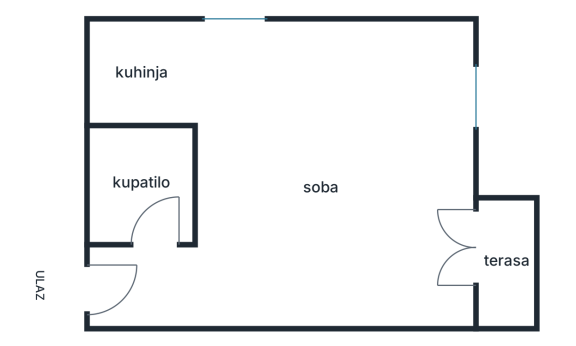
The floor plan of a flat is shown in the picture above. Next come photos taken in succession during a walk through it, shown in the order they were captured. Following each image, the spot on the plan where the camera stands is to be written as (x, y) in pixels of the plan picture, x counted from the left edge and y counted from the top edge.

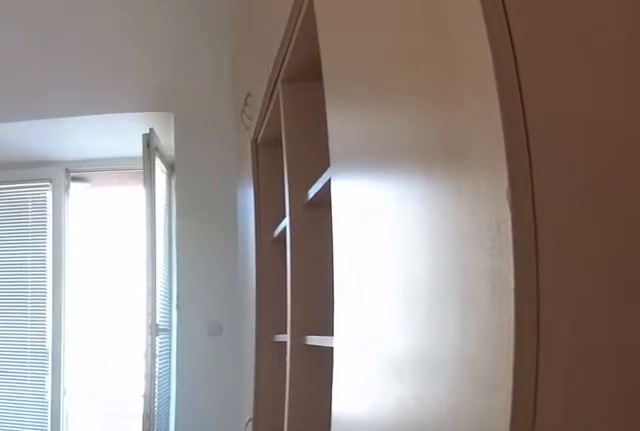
(185, 290)
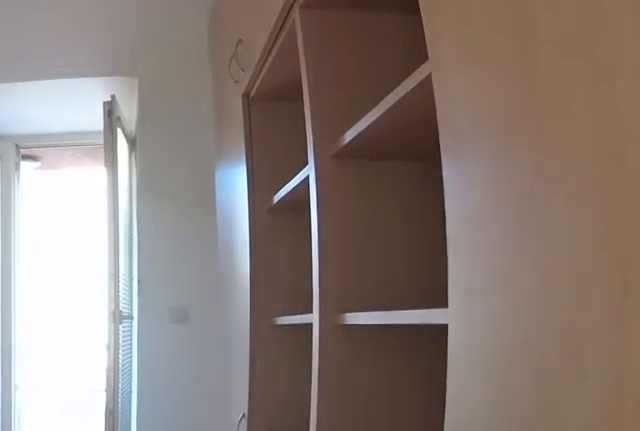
(207, 284)
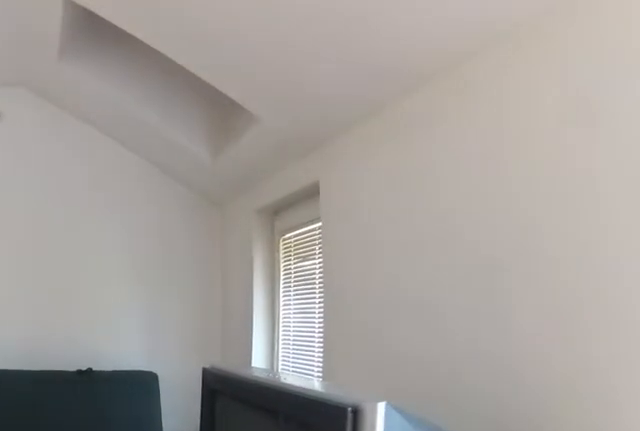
(406, 210)
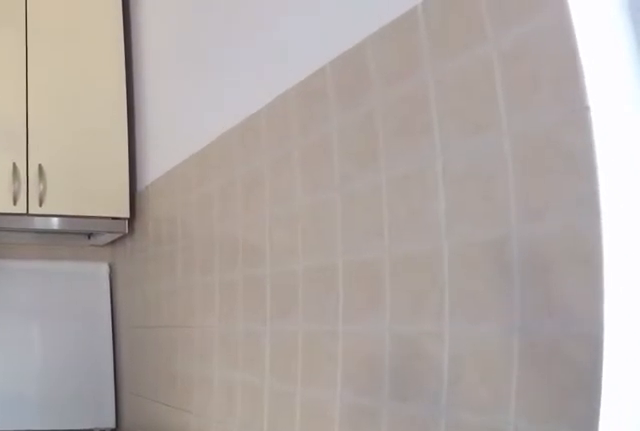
(154, 66)
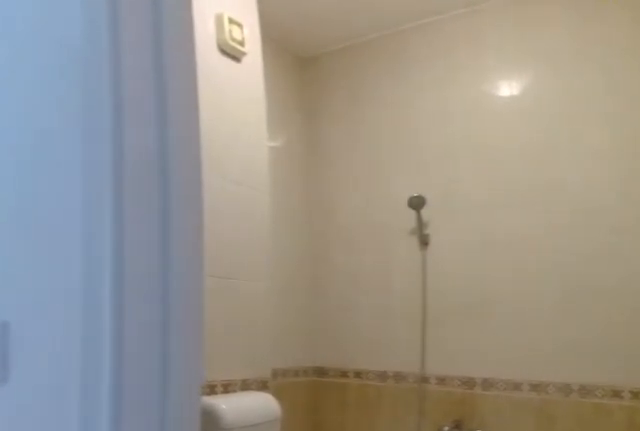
(186, 276)
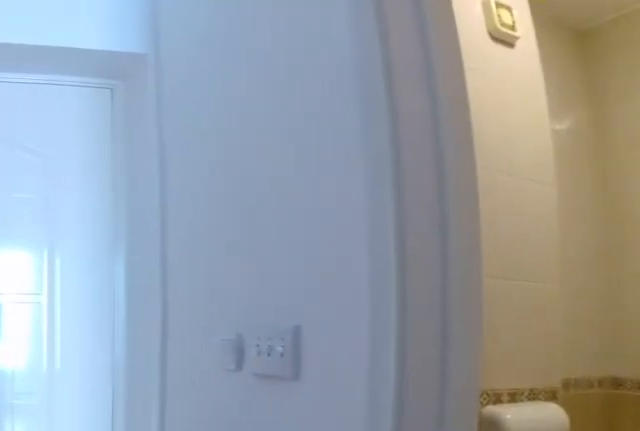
(187, 279)
